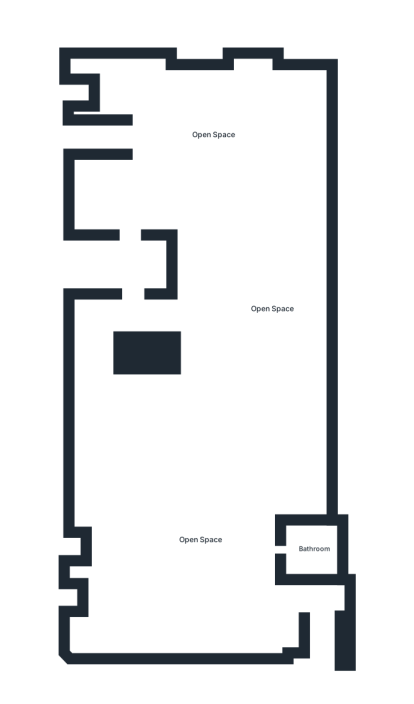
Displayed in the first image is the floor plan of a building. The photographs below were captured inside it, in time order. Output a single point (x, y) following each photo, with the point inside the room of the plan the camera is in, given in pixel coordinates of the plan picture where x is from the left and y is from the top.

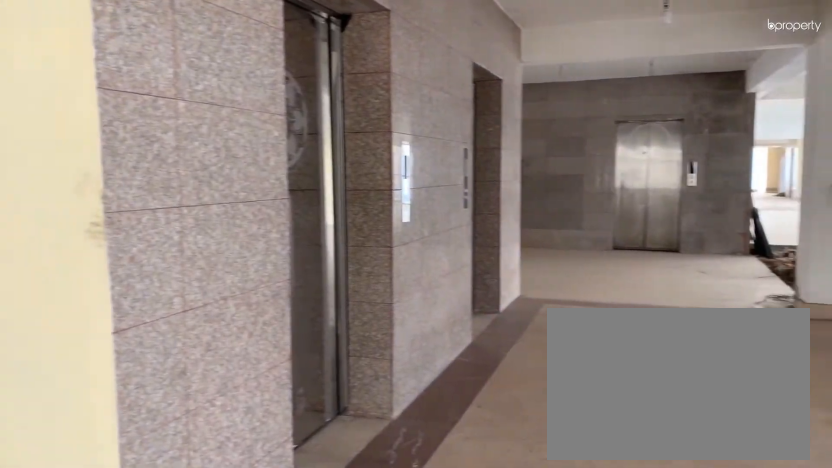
(214, 134)
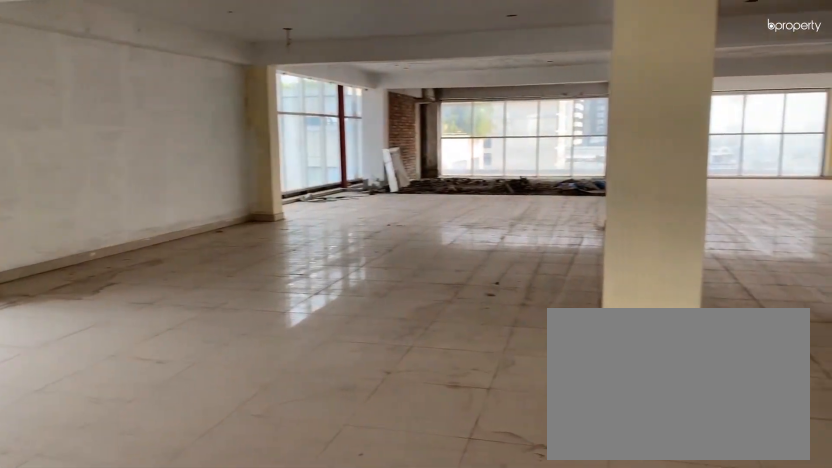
(214, 134)
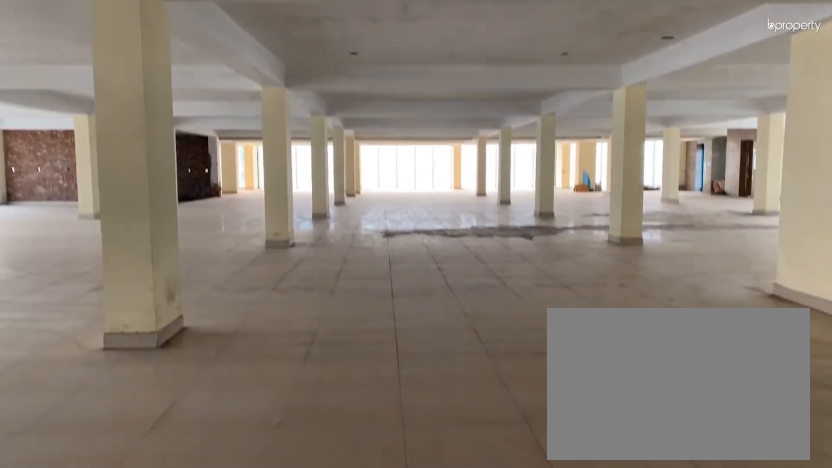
(270, 310)
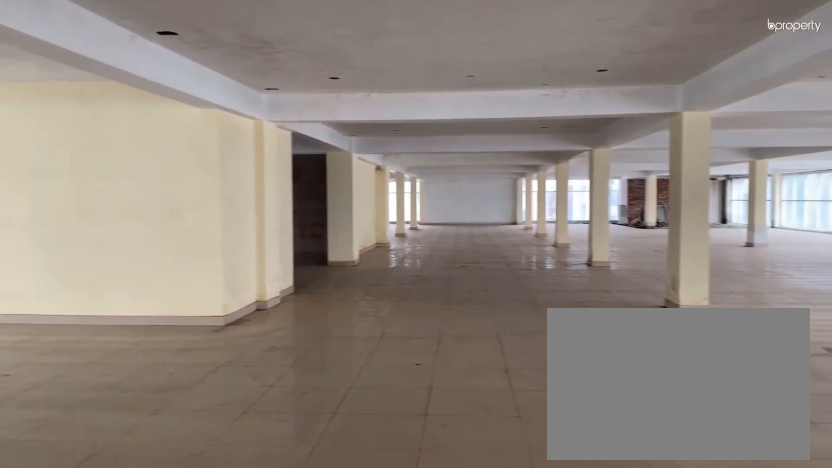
(271, 309)
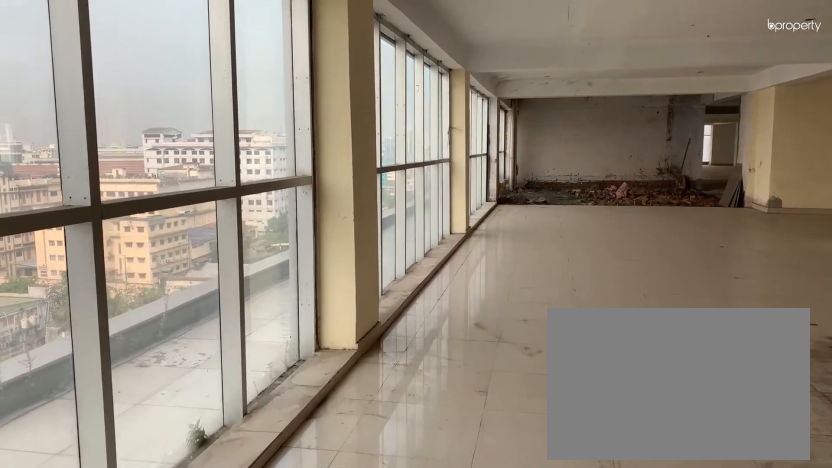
(199, 540)
